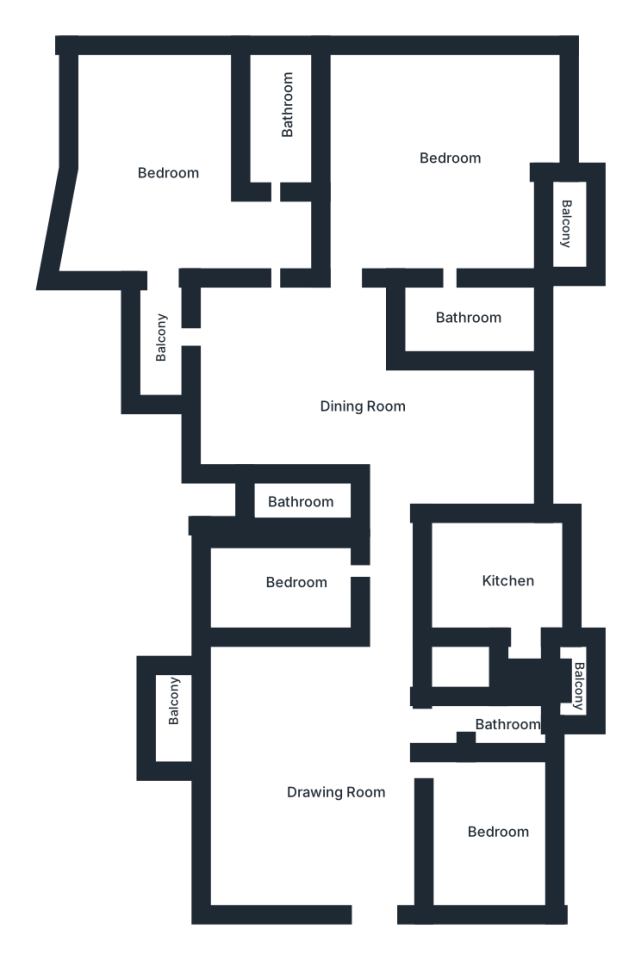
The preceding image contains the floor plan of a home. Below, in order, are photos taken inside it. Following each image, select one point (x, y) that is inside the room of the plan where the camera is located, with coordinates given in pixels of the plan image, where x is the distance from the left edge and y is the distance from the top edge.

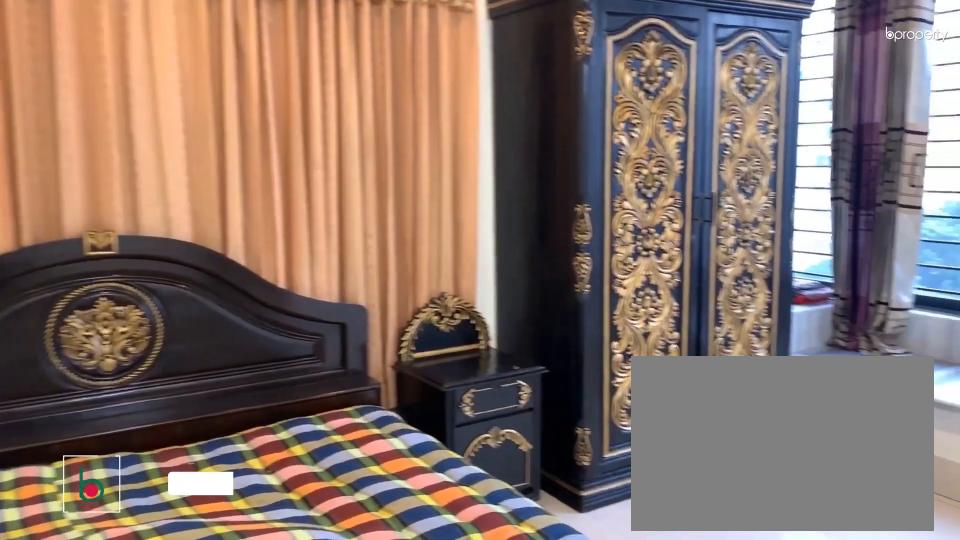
(444, 157)
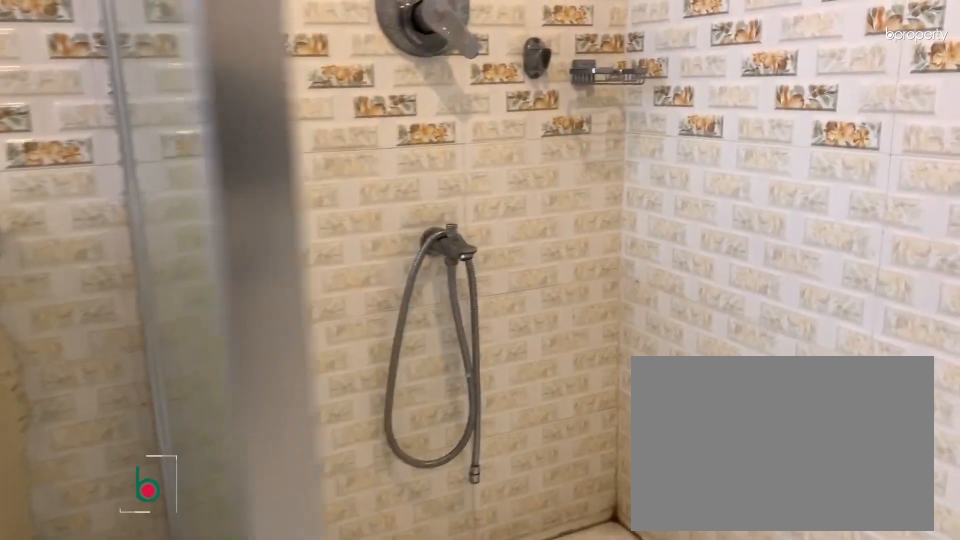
(469, 317)
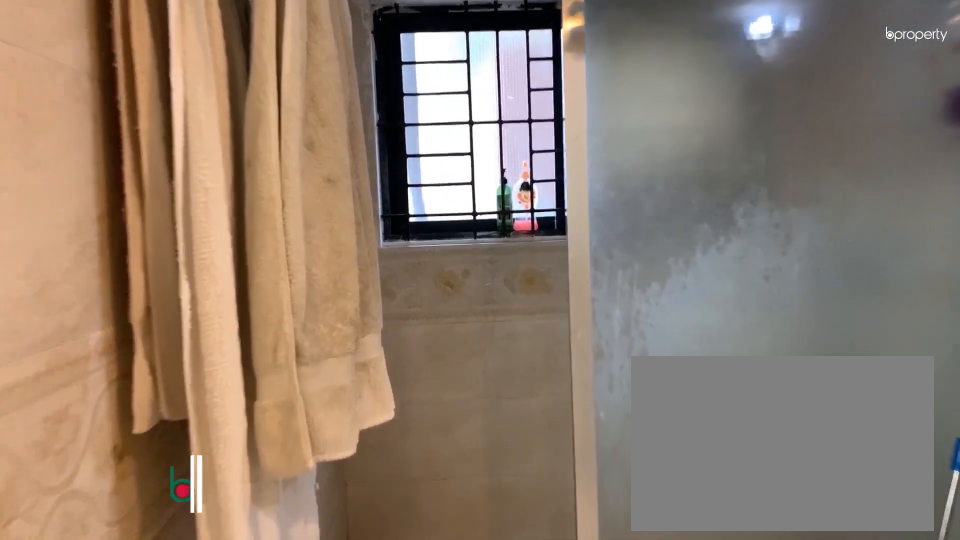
(281, 121)
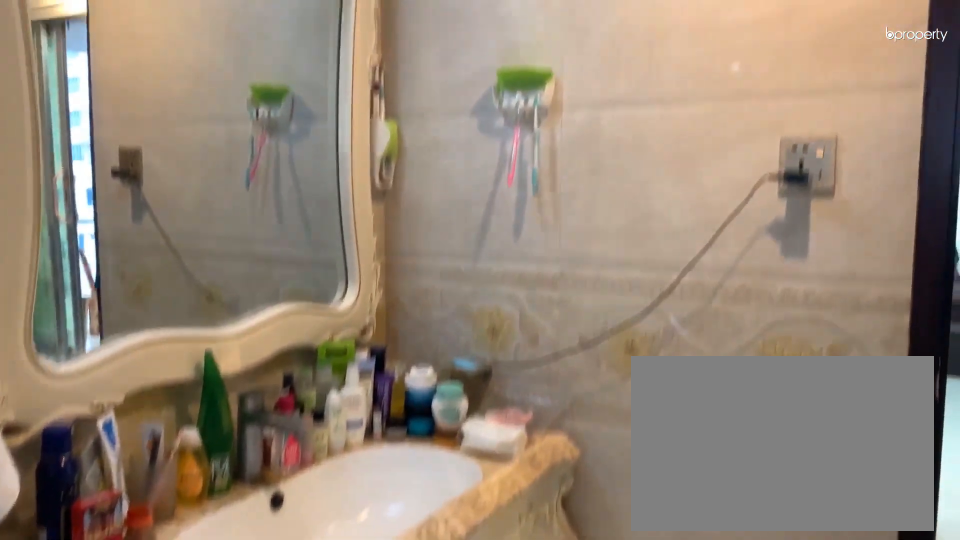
(281, 121)
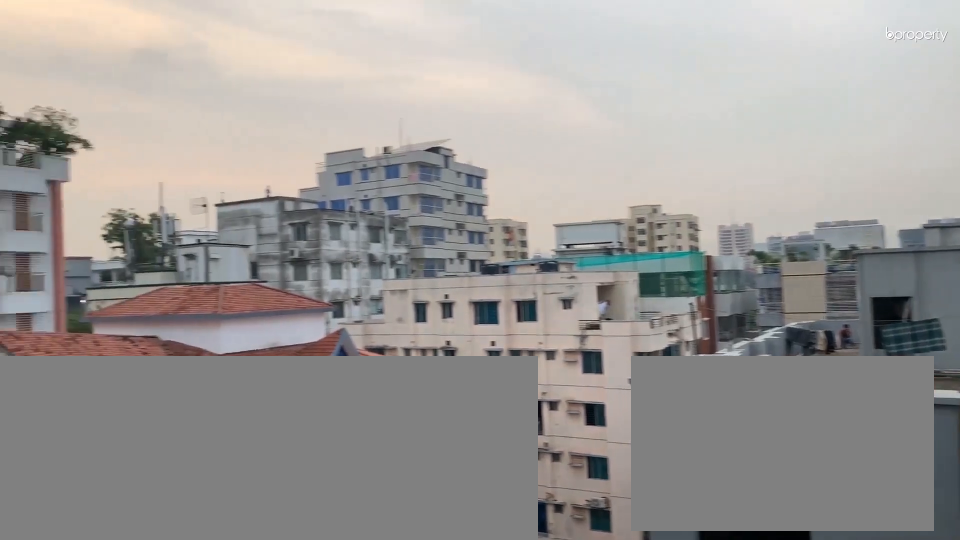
(161, 331)
